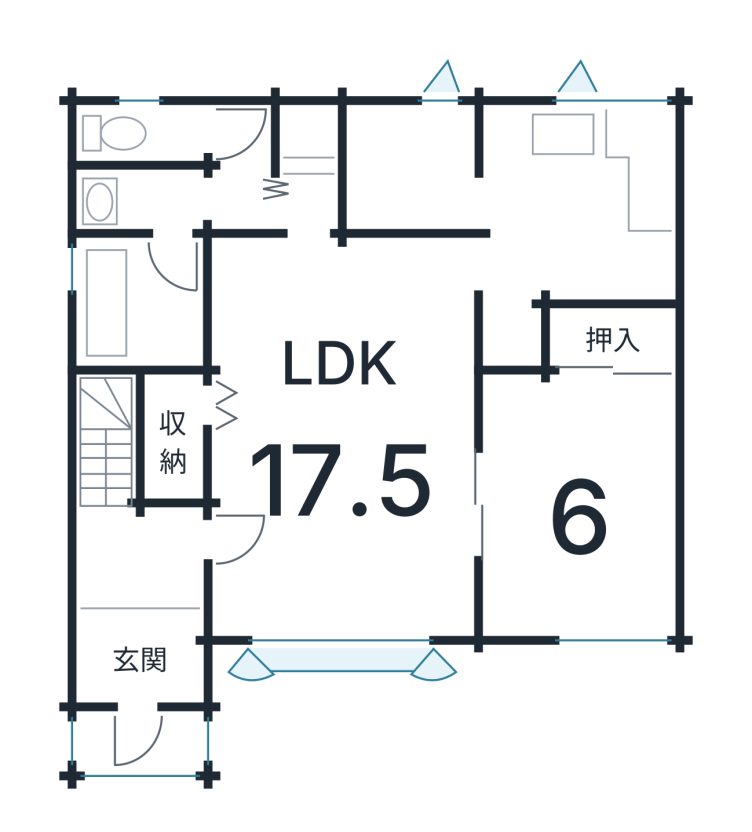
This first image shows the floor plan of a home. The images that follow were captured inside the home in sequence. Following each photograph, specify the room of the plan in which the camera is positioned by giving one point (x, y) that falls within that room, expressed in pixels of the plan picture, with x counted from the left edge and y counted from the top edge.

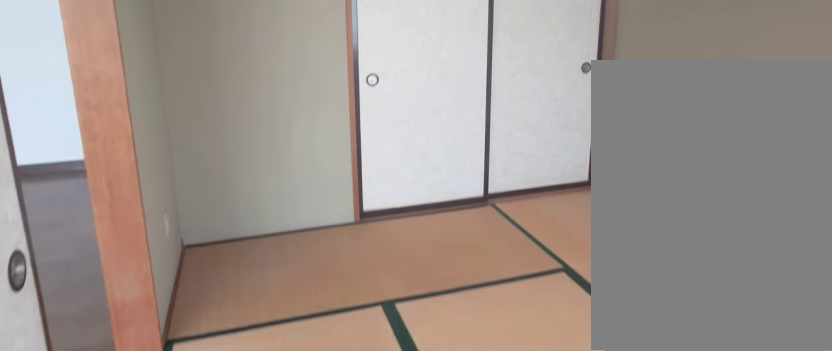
(572, 511)
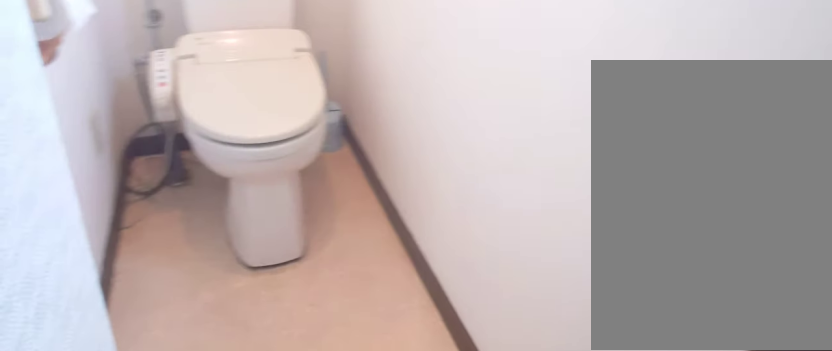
(144, 130)
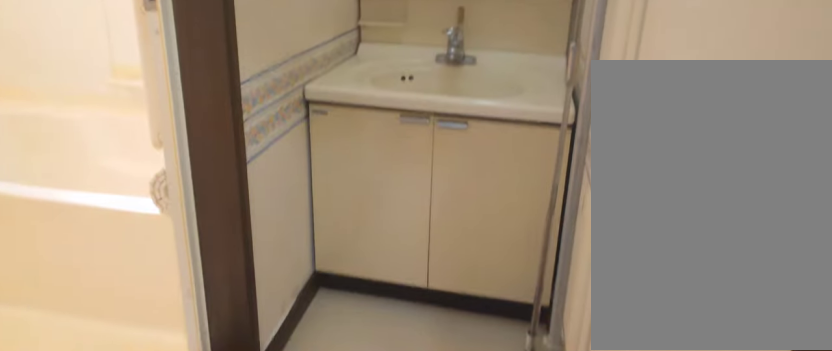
(117, 254)
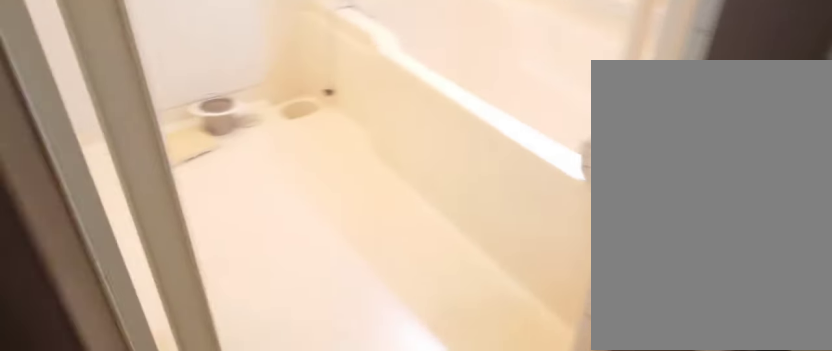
(117, 254)
